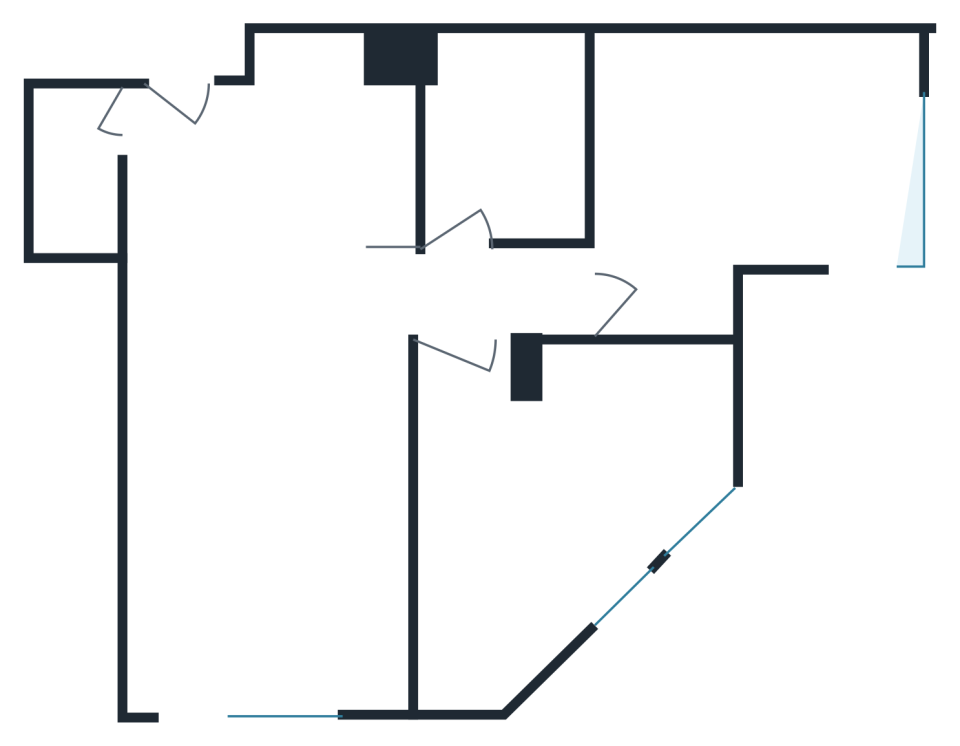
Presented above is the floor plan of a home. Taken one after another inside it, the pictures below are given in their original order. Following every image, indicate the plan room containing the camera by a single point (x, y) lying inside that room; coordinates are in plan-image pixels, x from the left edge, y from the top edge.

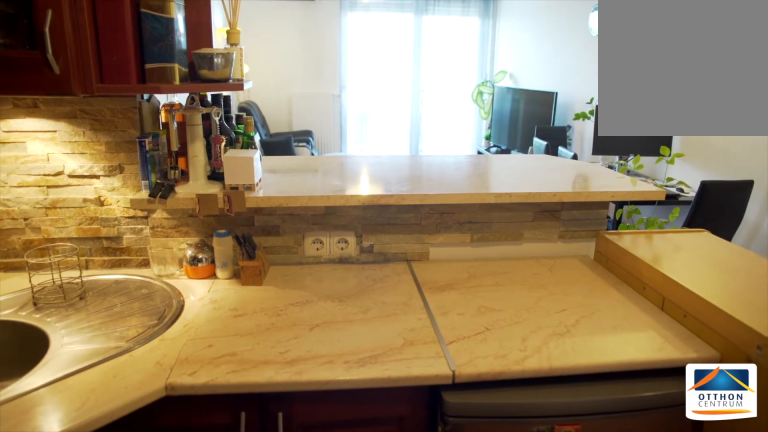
(264, 206)
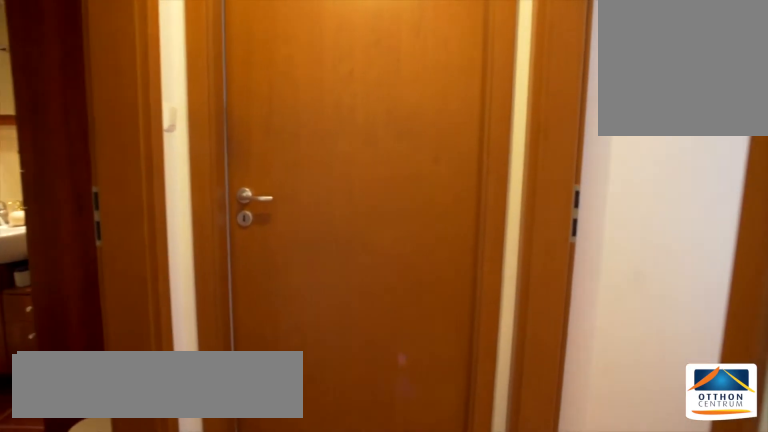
(404, 303)
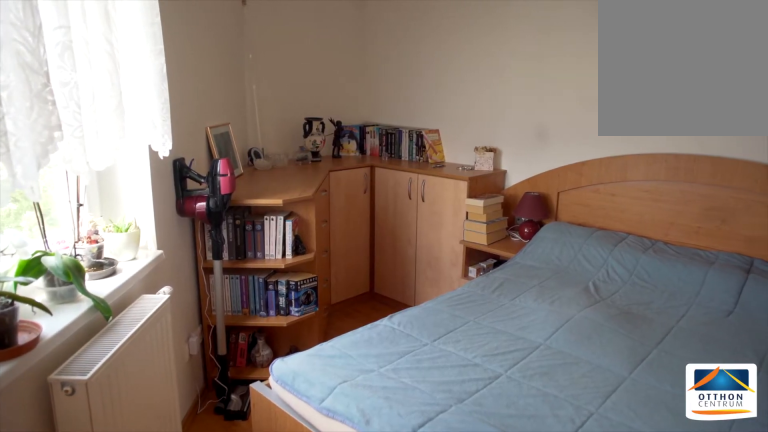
(564, 506)
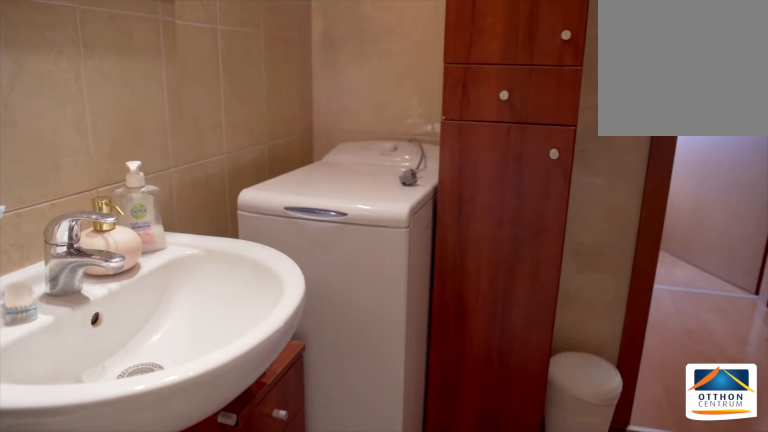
(500, 140)
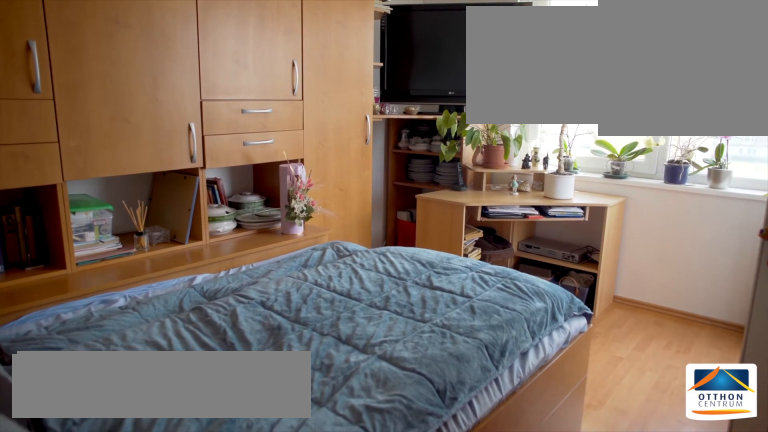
(712, 170)
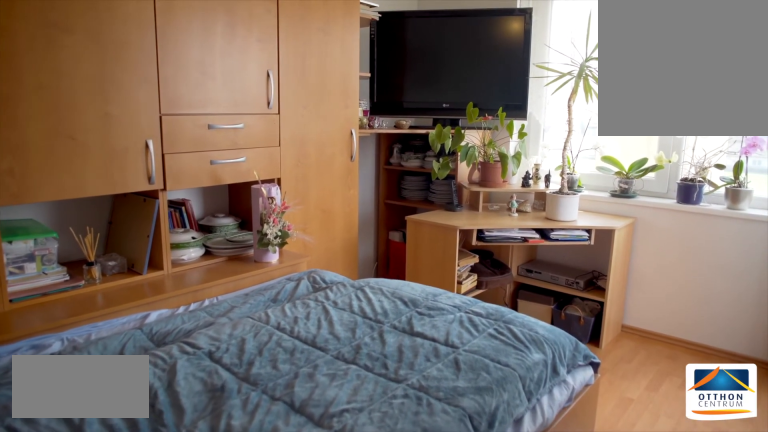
(711, 170)
